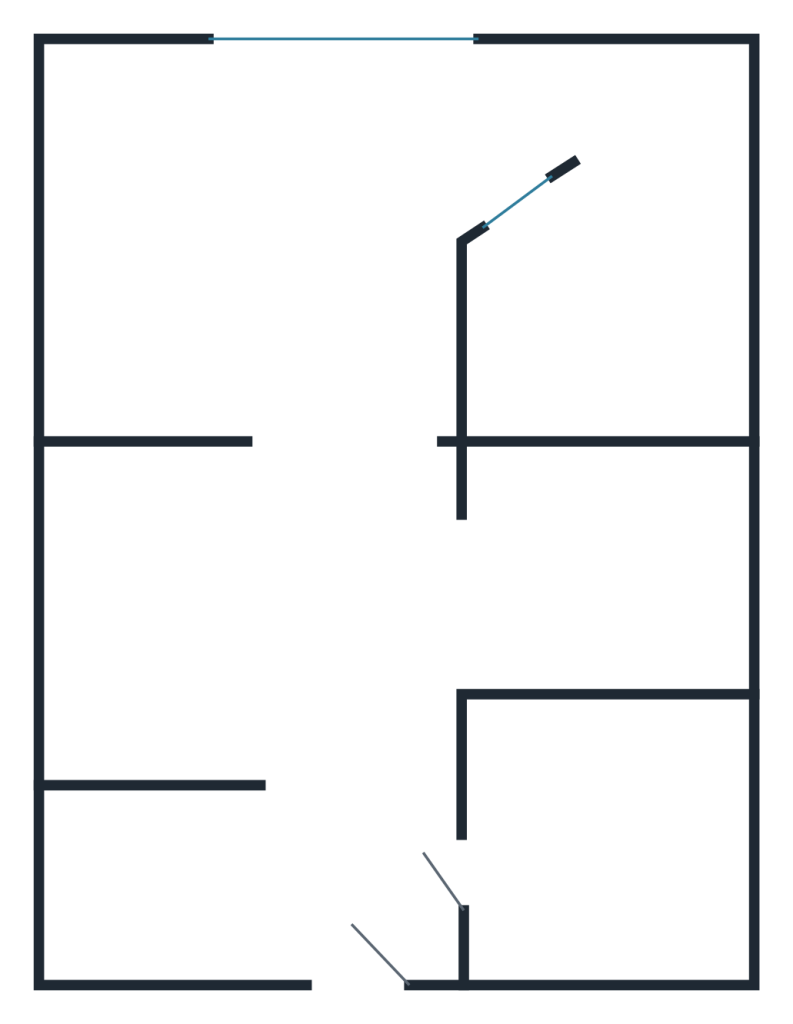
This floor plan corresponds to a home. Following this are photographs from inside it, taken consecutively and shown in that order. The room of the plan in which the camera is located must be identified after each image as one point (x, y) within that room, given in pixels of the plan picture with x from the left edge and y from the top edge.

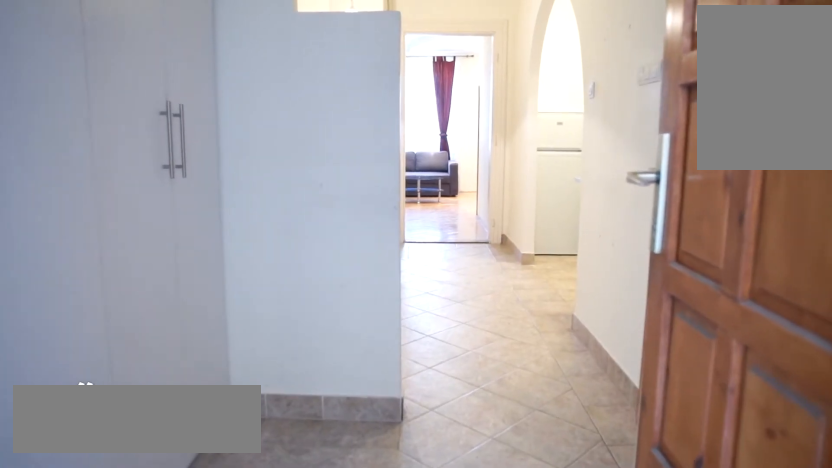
(308, 871)
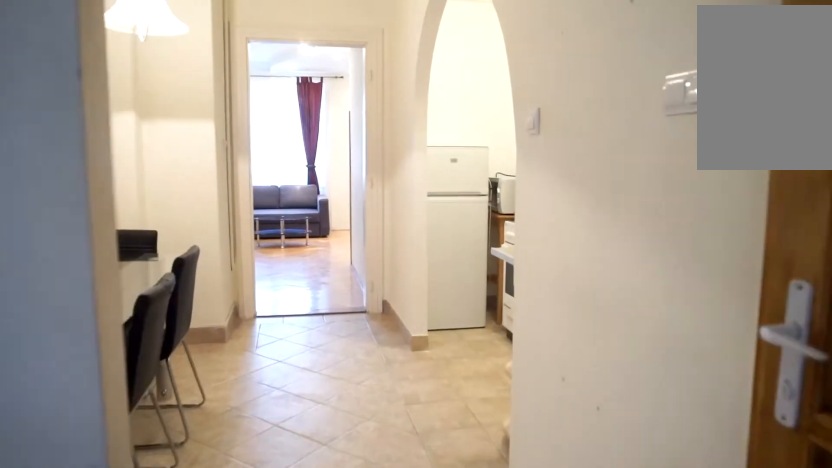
(308, 872)
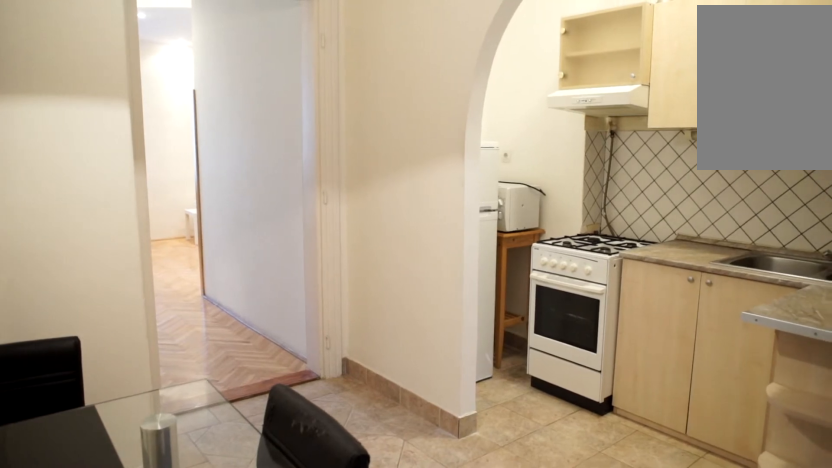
(280, 639)
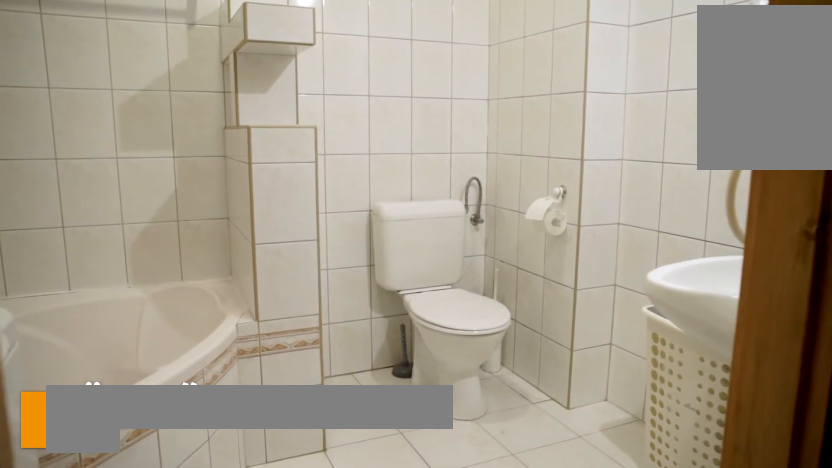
(577, 838)
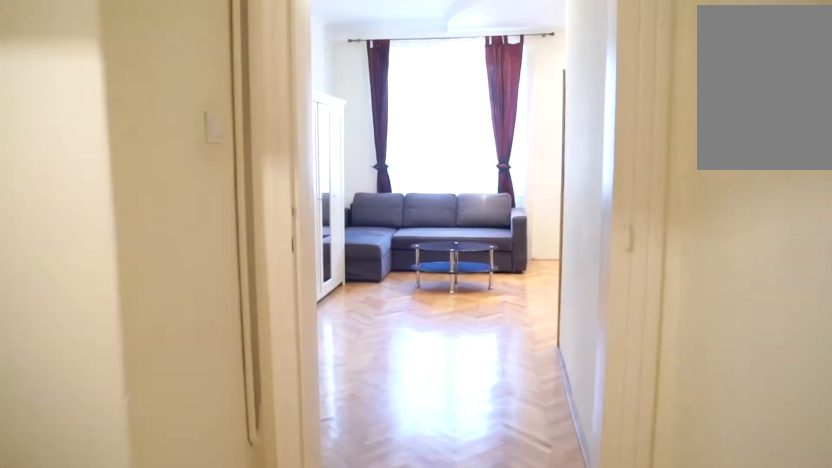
(280, 640)
